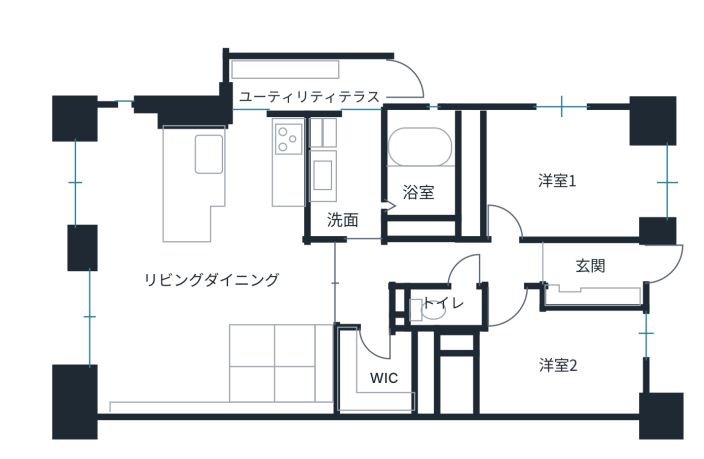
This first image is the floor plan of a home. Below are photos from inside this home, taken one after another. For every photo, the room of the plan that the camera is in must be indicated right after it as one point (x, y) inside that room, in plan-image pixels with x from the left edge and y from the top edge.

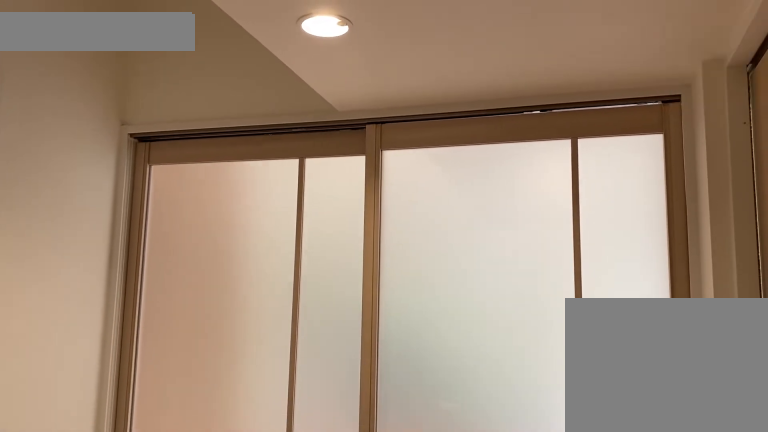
(333, 282)
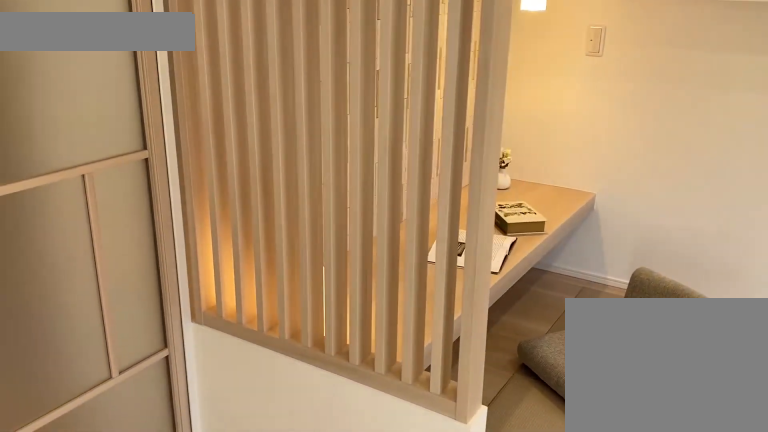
(280, 360)
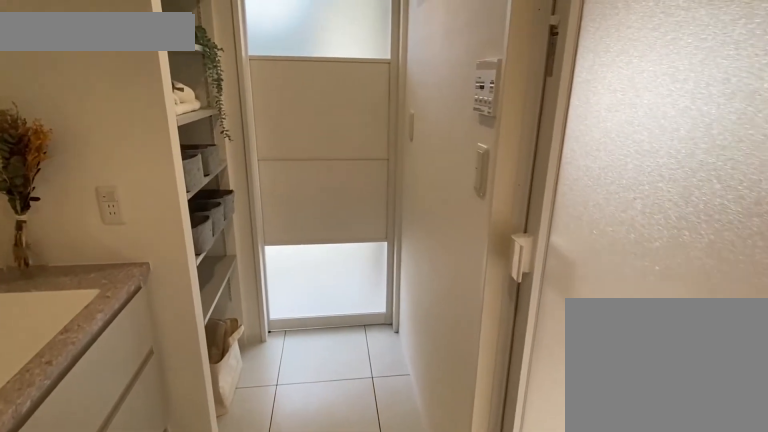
(340, 178)
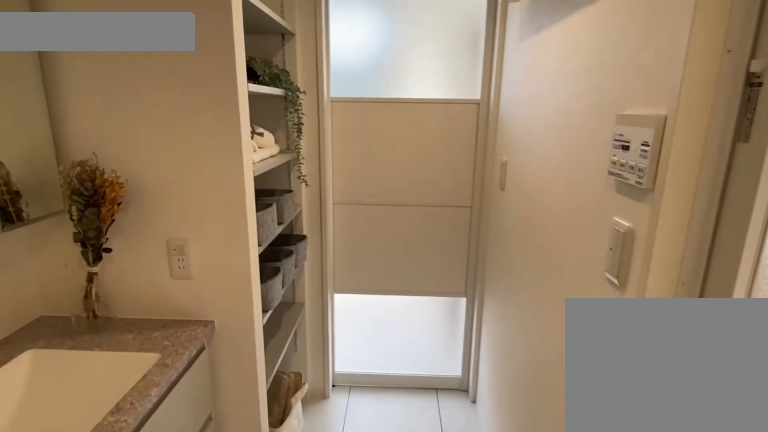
(340, 178)
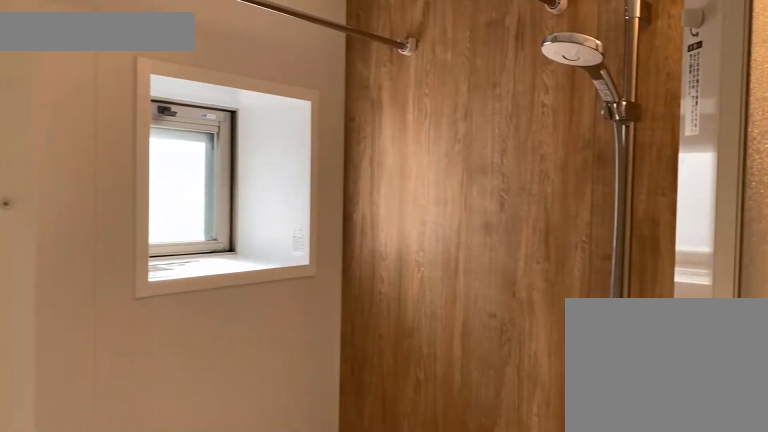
(420, 170)
